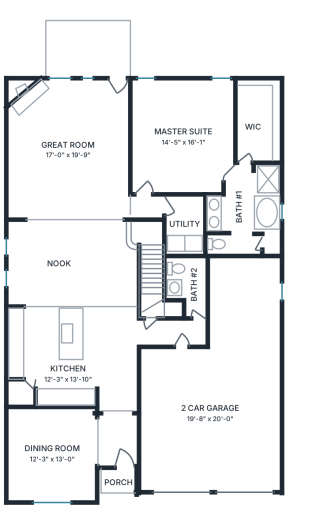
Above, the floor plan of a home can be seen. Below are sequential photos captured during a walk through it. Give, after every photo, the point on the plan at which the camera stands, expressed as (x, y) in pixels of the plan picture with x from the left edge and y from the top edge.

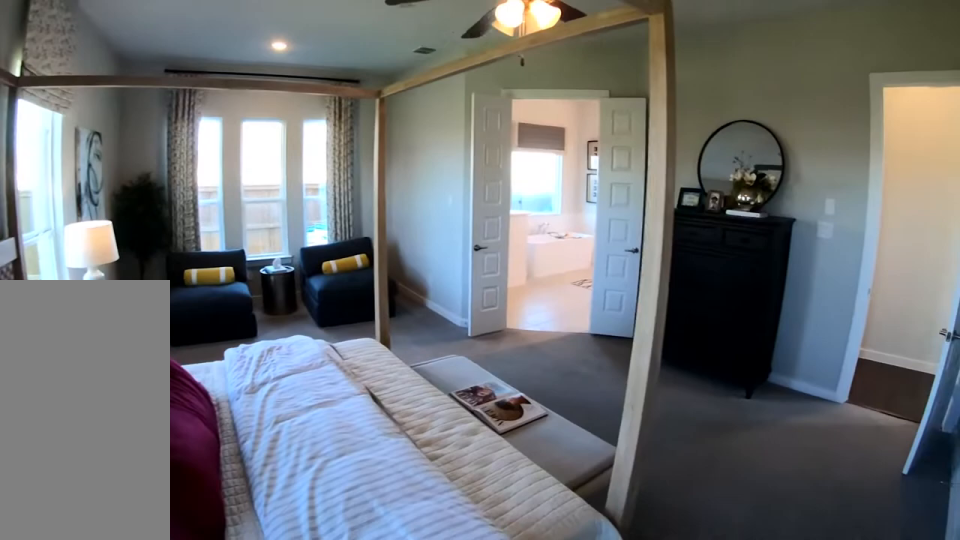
(144, 141)
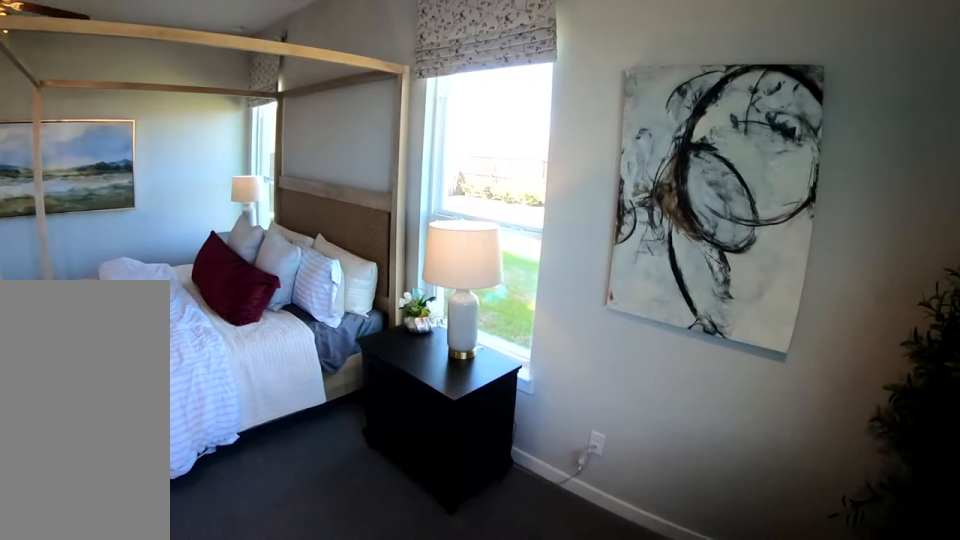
(222, 153)
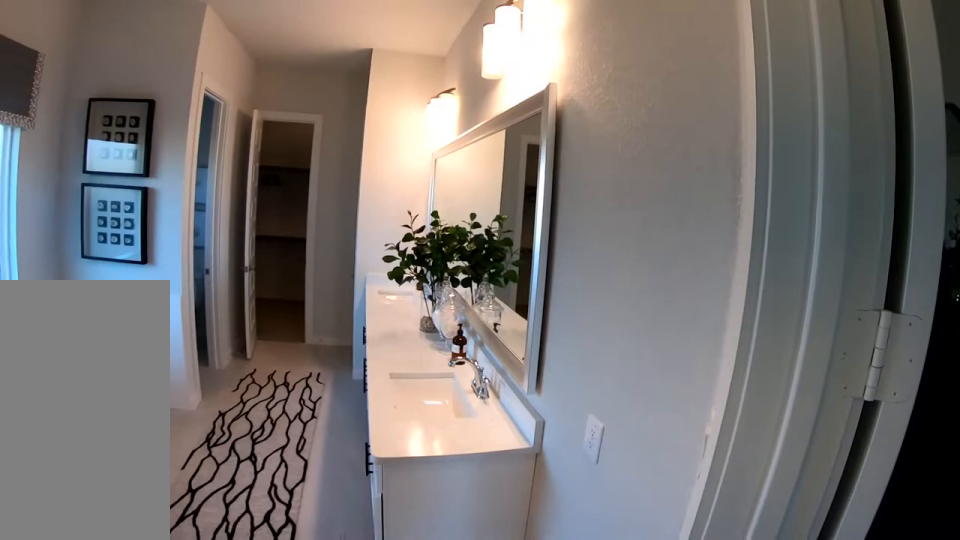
(242, 208)
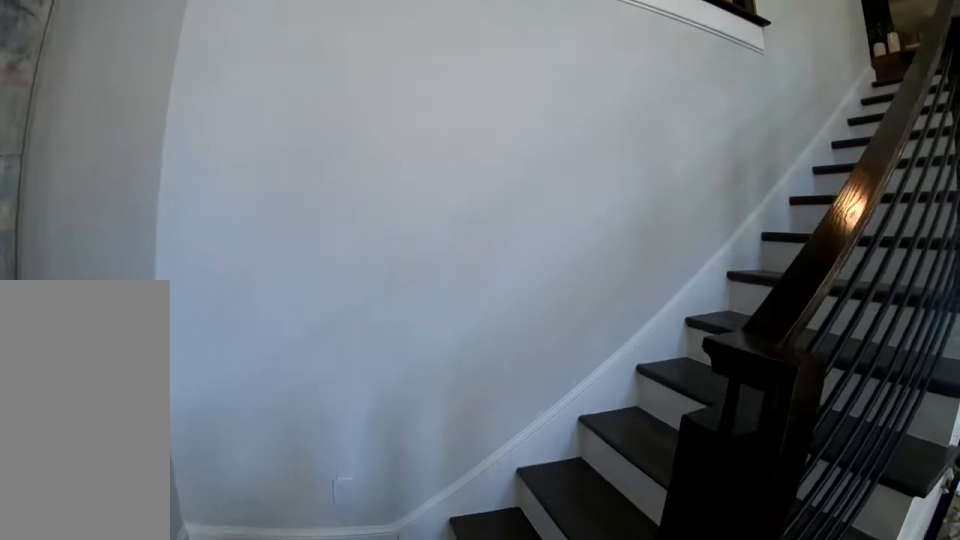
(119, 198)
